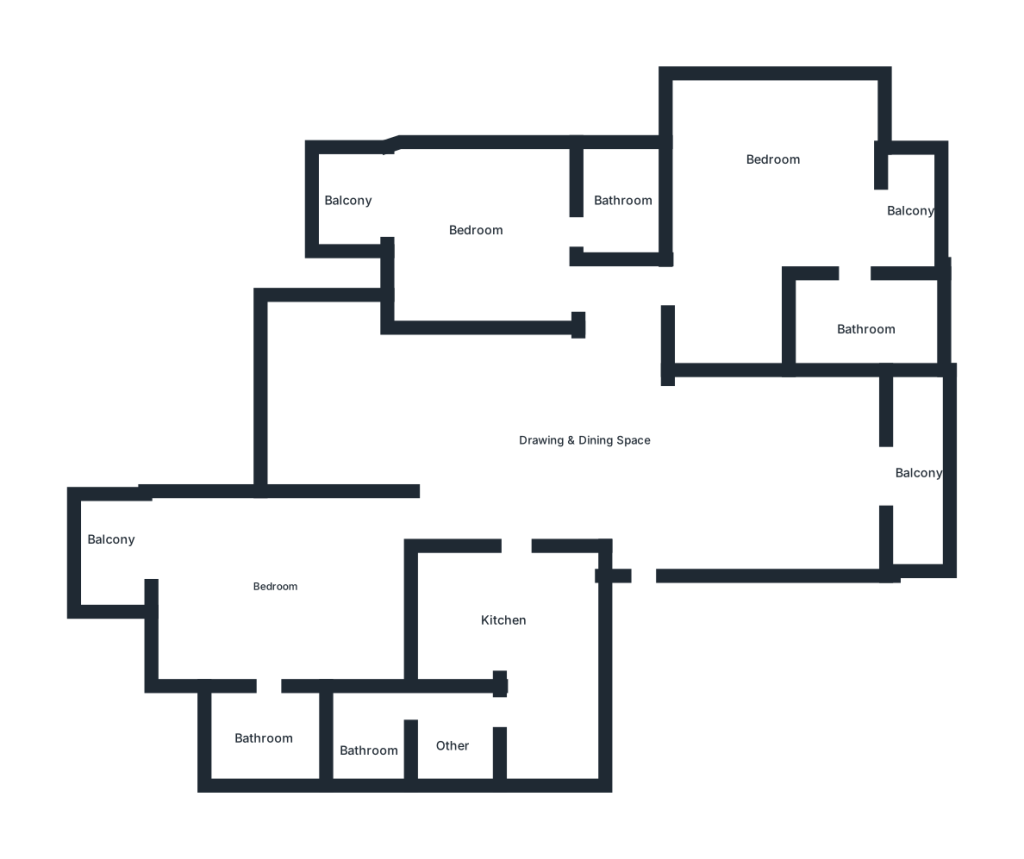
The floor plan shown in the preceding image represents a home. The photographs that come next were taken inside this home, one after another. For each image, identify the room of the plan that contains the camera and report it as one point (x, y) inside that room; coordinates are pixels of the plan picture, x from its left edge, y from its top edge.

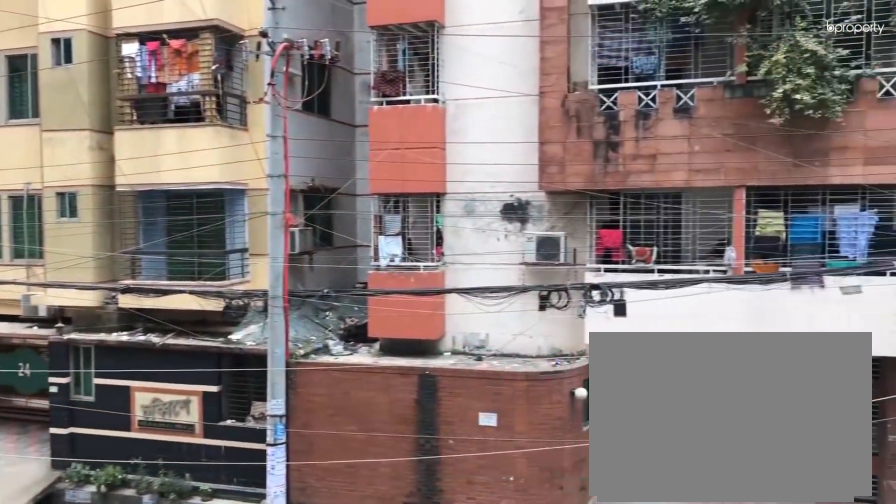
(122, 553)
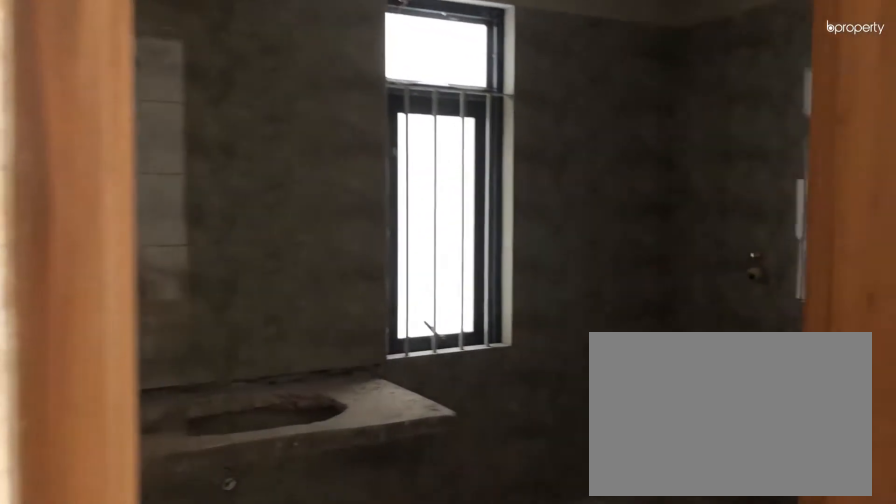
(266, 673)
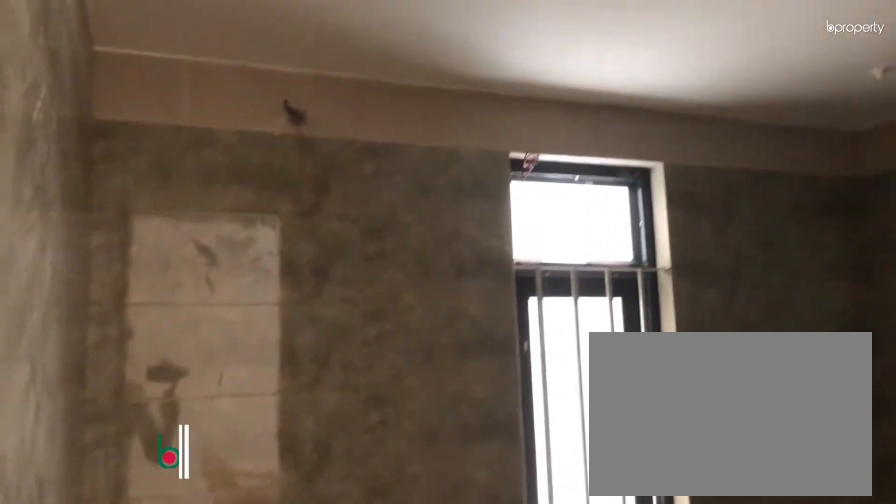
(282, 728)
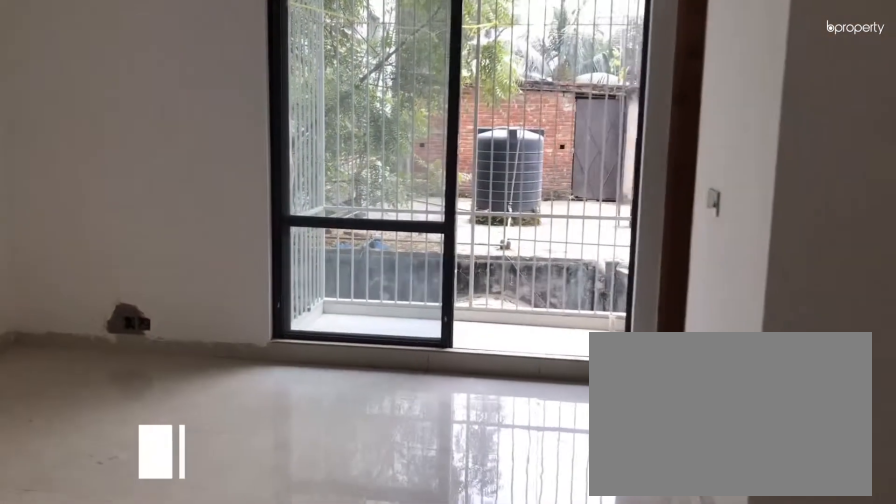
(780, 208)
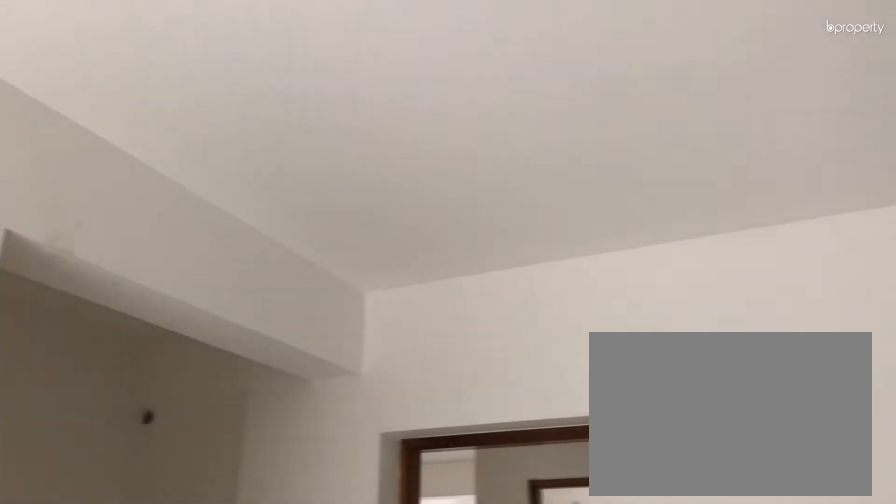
(781, 207)
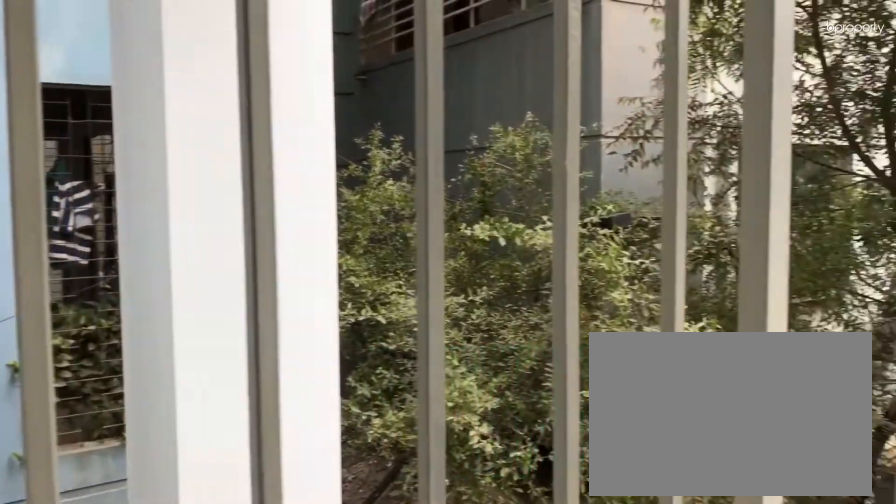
(906, 213)
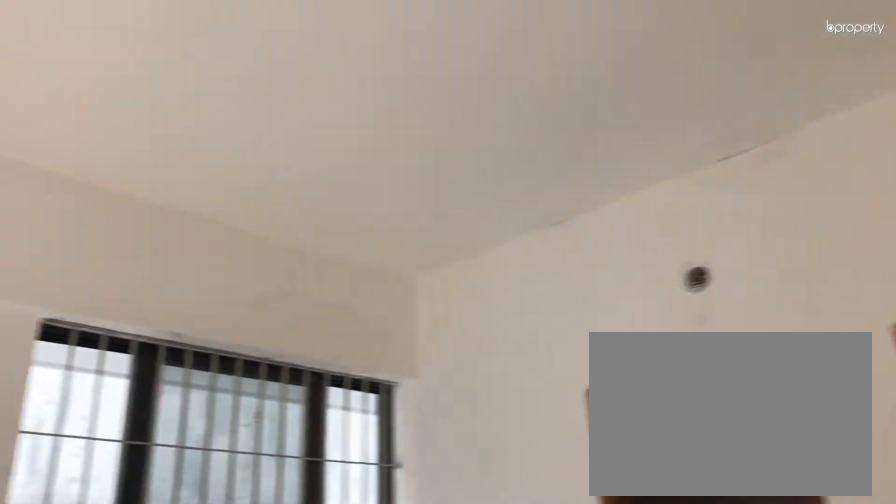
(505, 236)
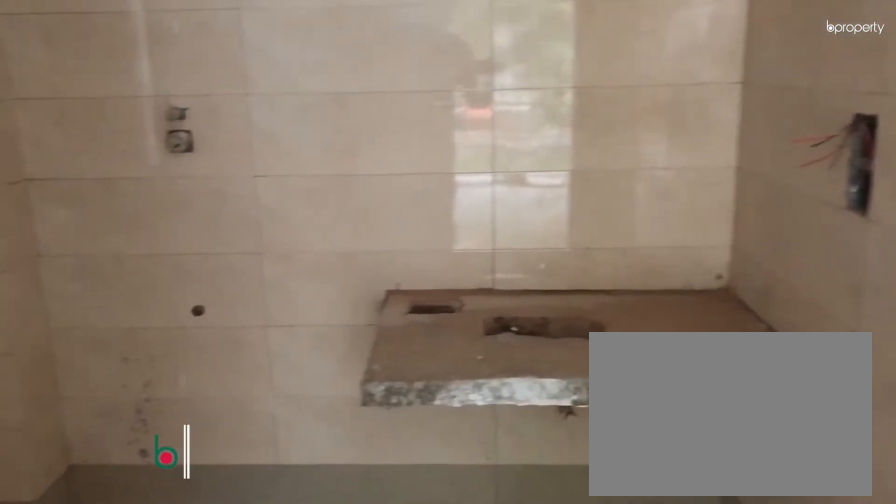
(633, 205)
